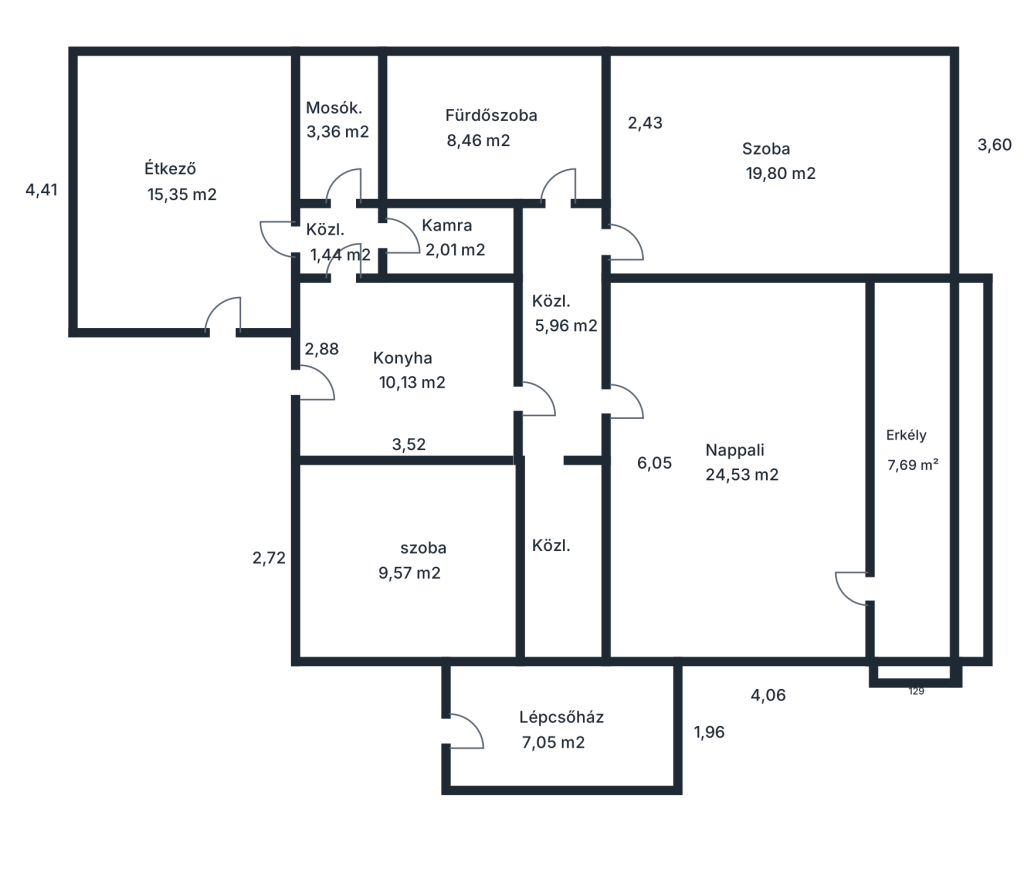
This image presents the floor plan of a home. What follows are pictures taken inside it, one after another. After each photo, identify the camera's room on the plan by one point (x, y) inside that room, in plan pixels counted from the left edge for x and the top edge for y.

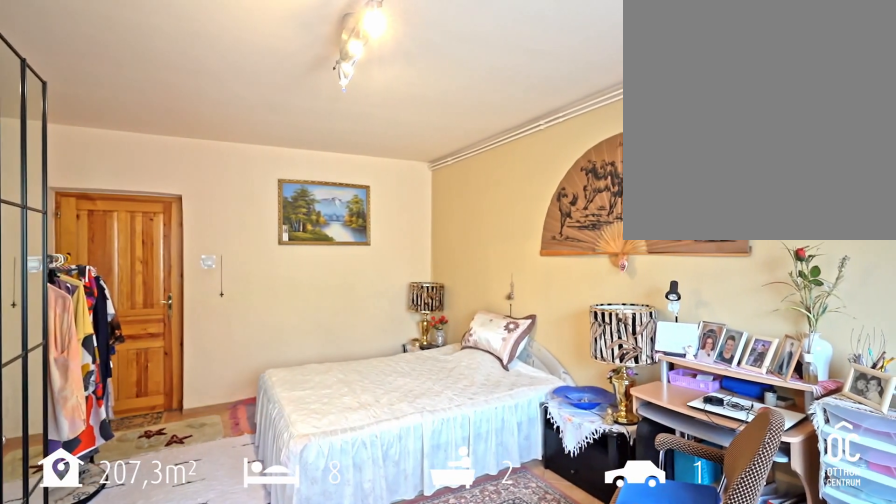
(778, 156)
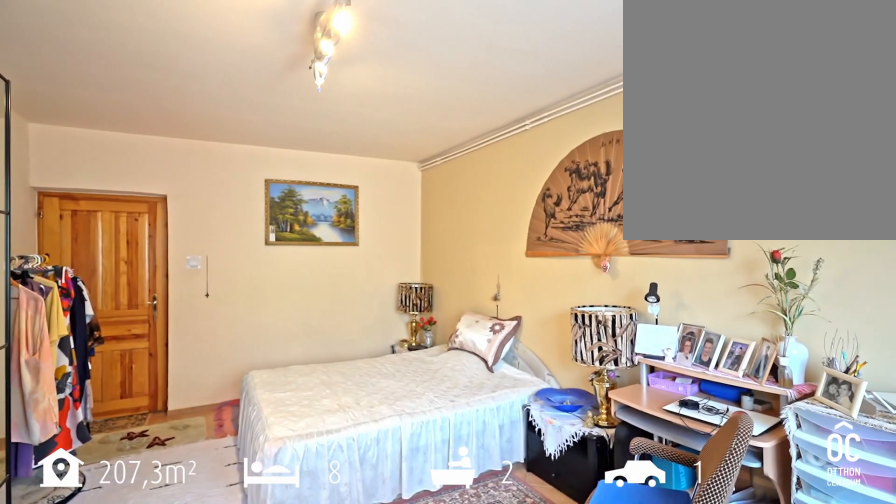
(778, 156)
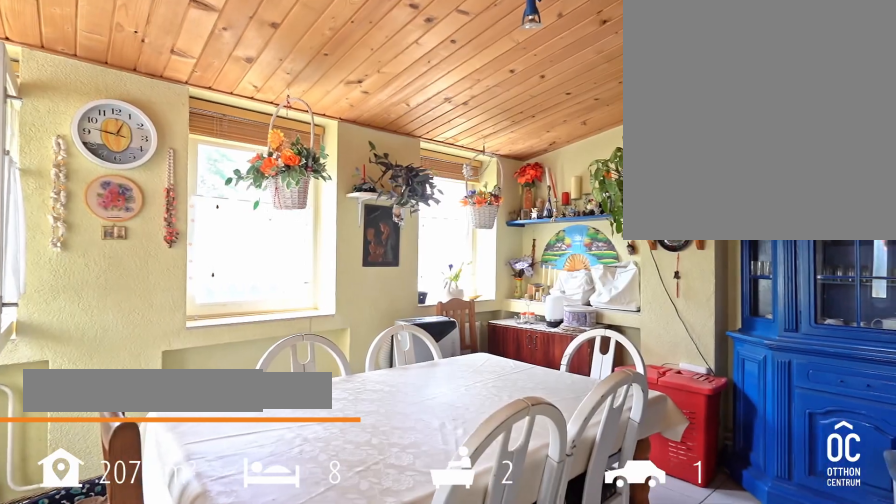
(184, 189)
